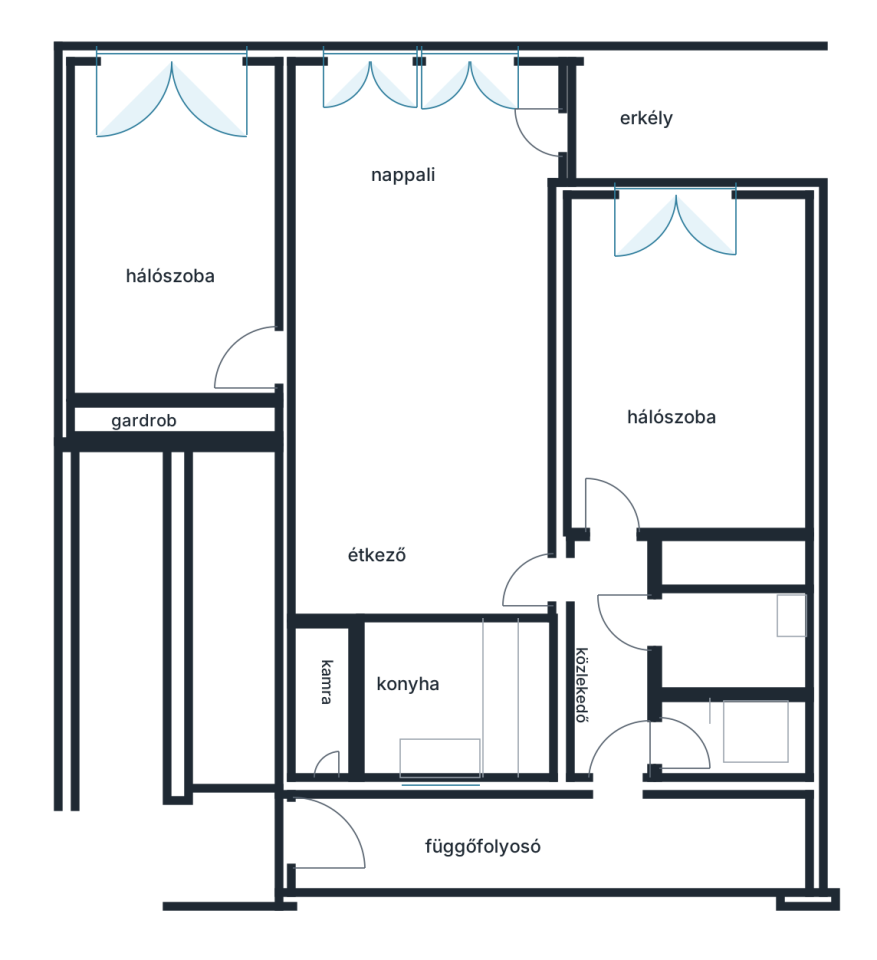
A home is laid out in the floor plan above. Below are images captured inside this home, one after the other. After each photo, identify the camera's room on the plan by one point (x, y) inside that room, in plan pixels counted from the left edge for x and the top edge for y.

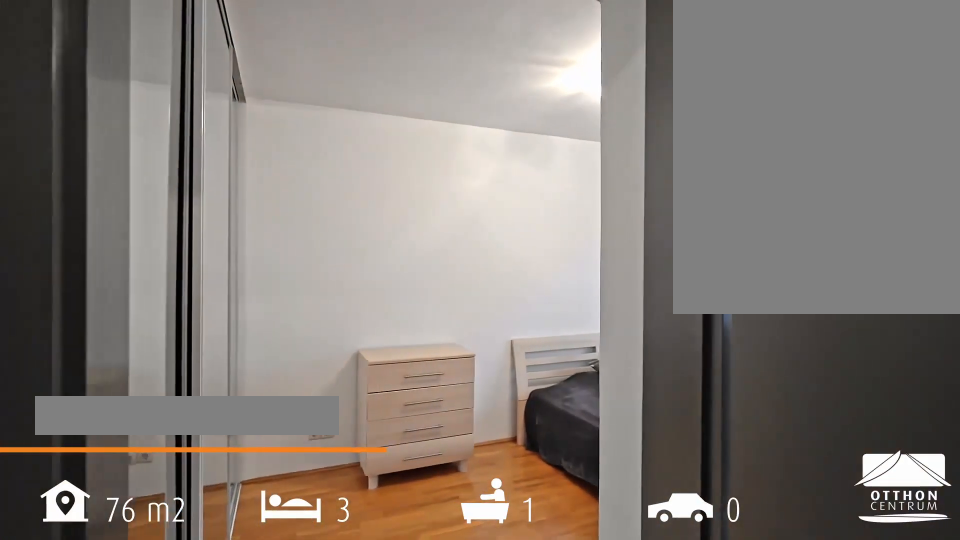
(169, 245)
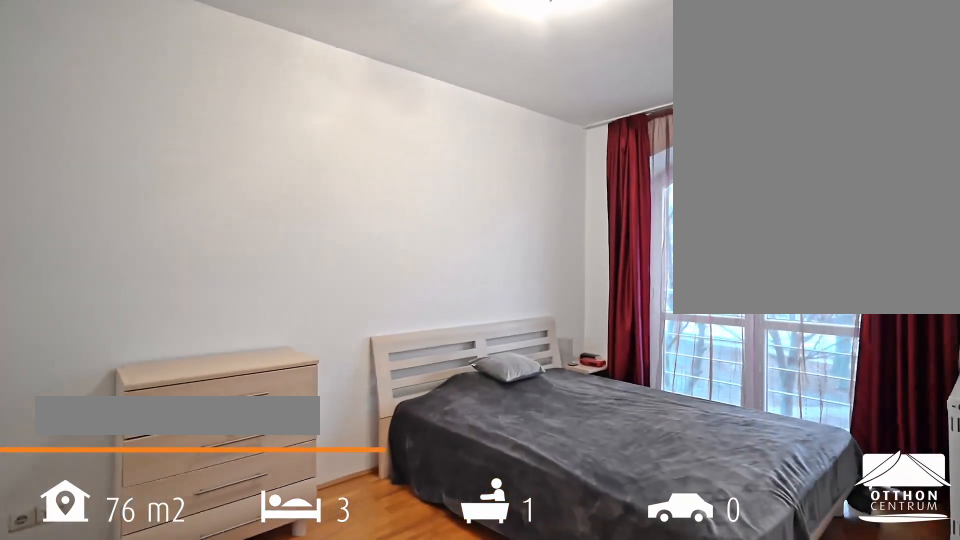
(169, 245)
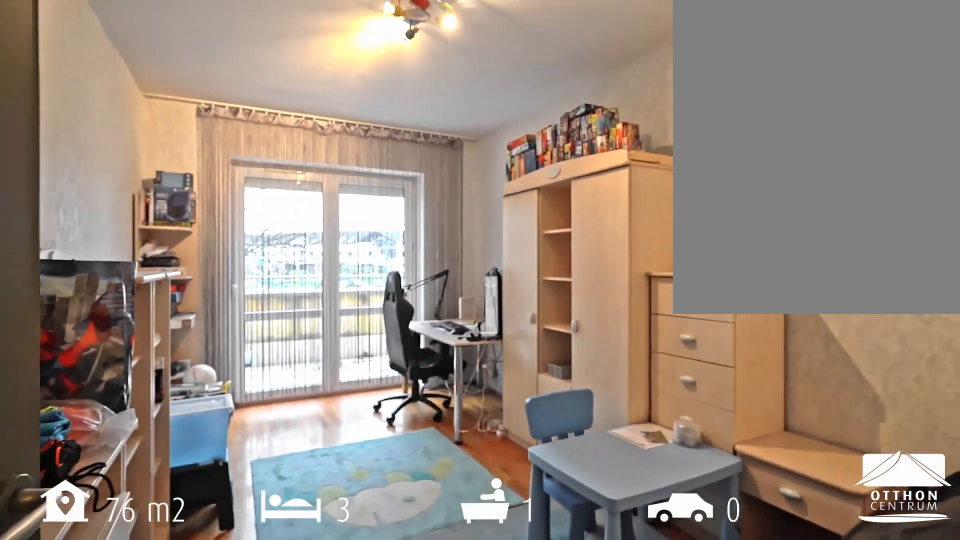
(684, 352)
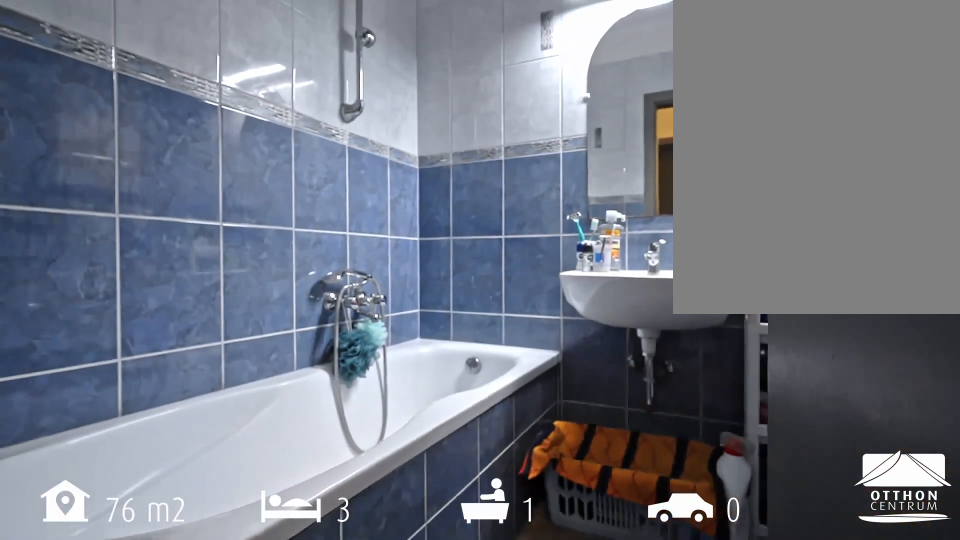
(727, 622)
